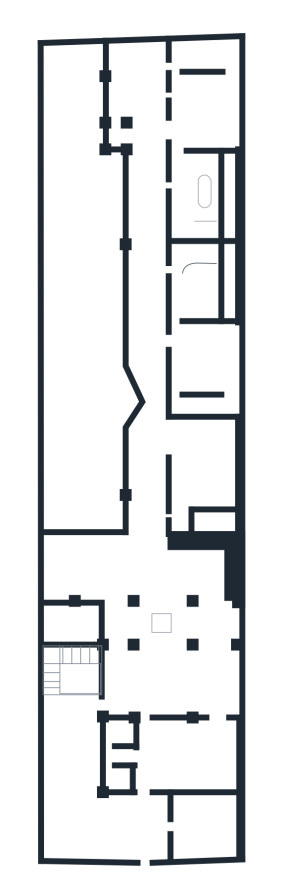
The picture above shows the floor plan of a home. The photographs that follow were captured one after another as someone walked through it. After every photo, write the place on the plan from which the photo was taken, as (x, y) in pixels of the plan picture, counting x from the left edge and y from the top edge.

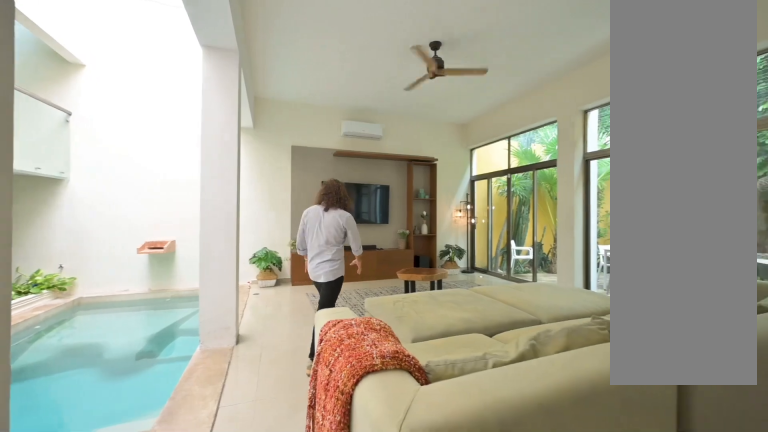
(115, 611)
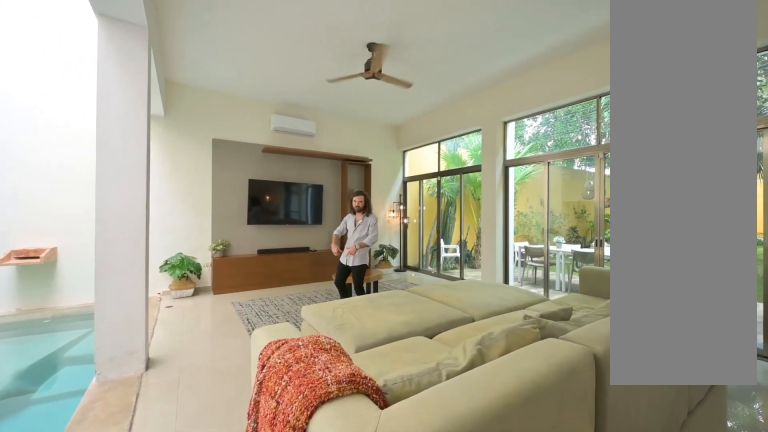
(109, 593)
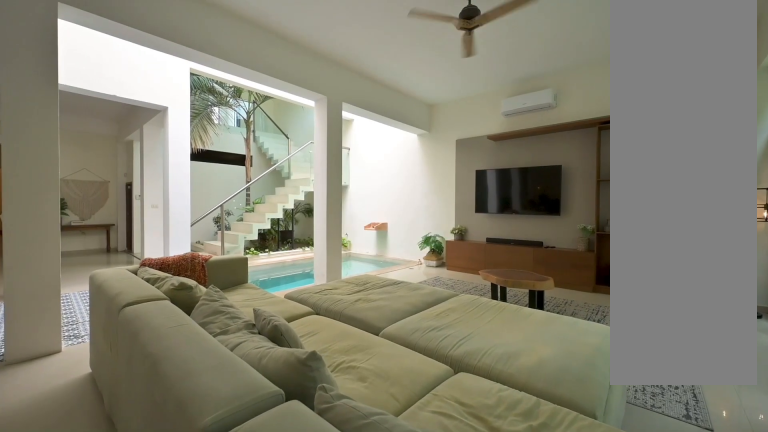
(93, 564)
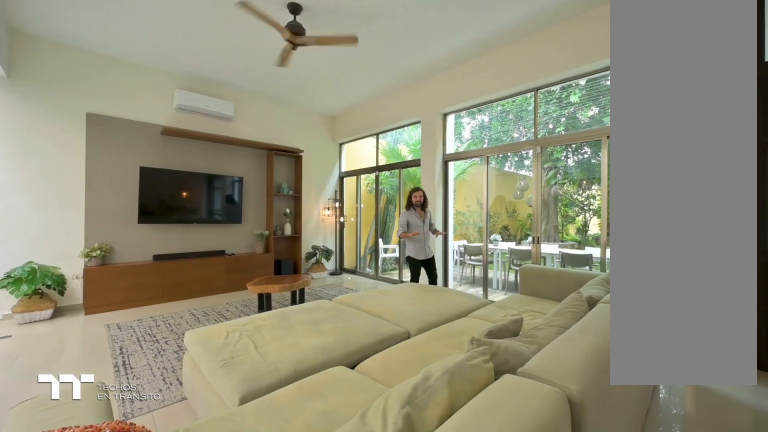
(107, 550)
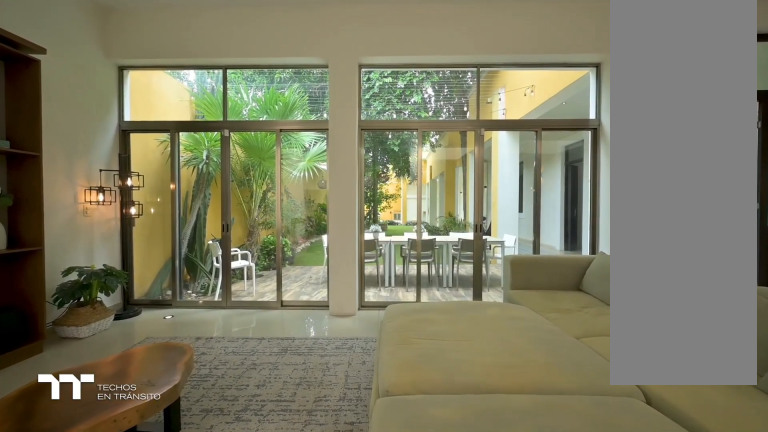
(123, 548)
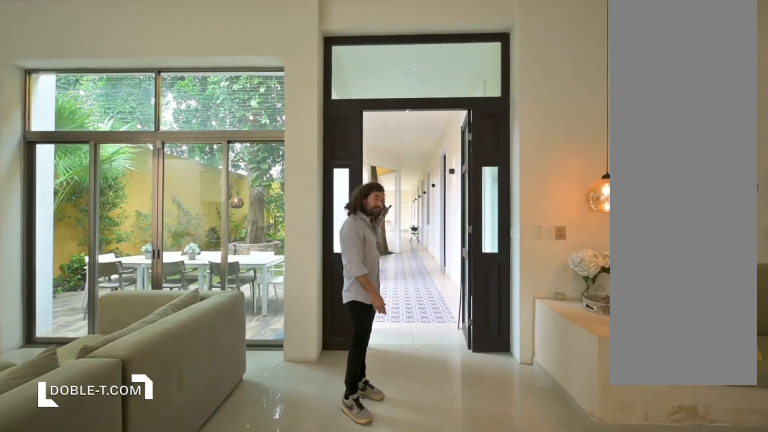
(149, 542)
